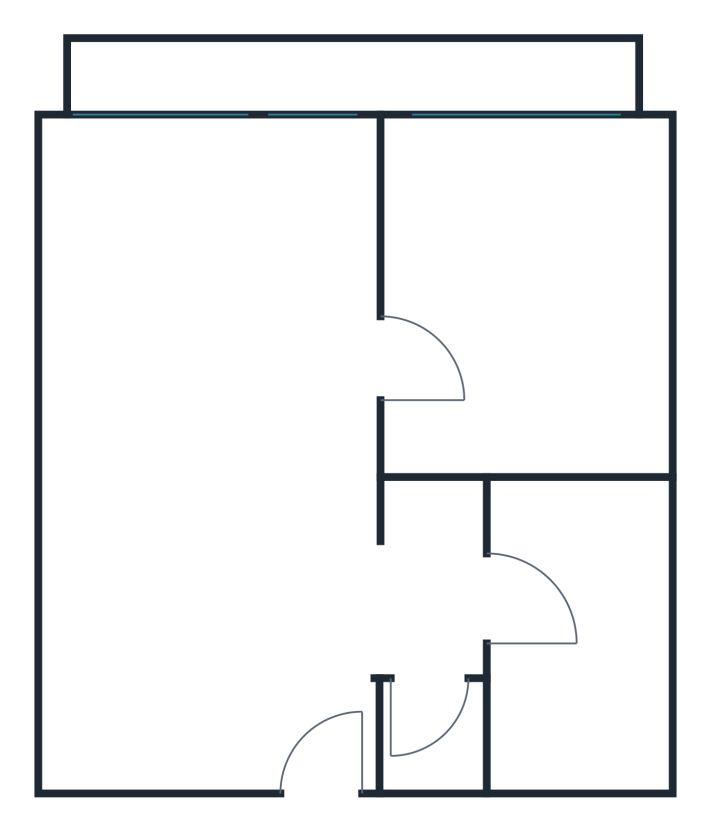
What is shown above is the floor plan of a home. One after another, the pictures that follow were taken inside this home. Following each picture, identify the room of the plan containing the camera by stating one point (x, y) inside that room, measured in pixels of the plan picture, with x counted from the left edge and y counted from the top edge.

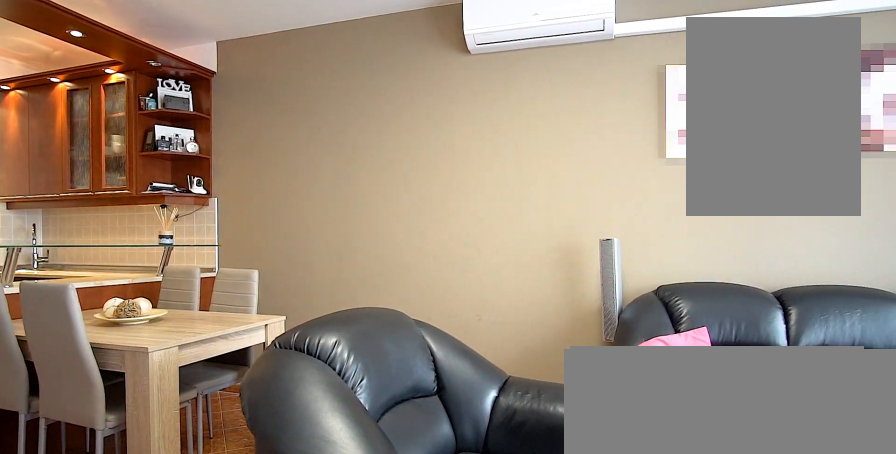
(223, 336)
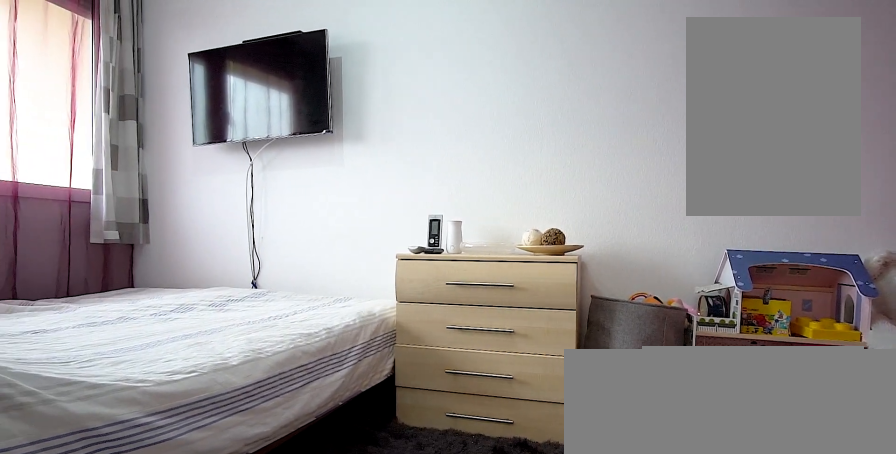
(517, 322)
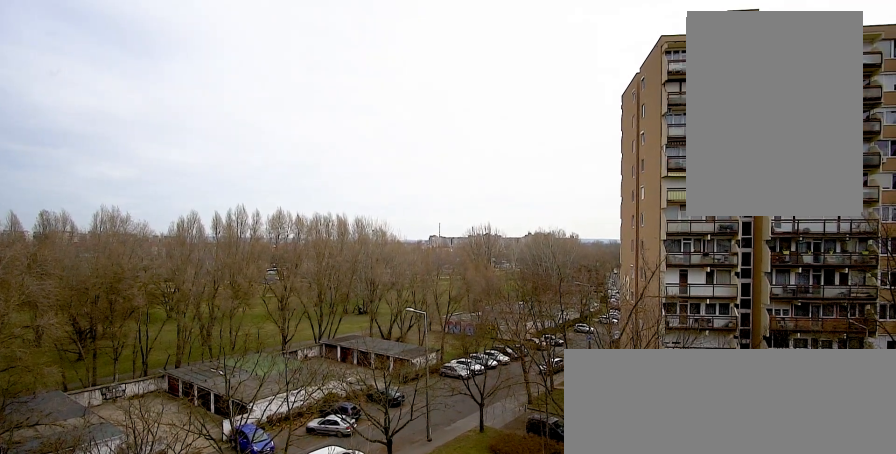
(357, 83)
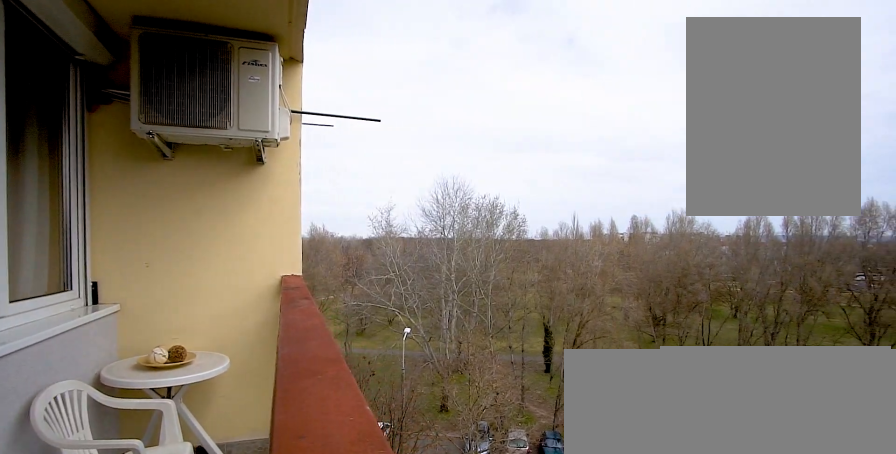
(358, 83)
